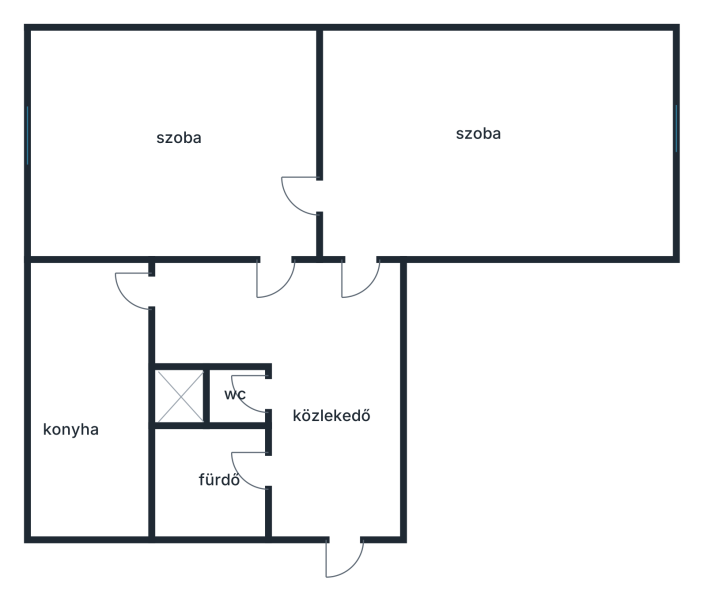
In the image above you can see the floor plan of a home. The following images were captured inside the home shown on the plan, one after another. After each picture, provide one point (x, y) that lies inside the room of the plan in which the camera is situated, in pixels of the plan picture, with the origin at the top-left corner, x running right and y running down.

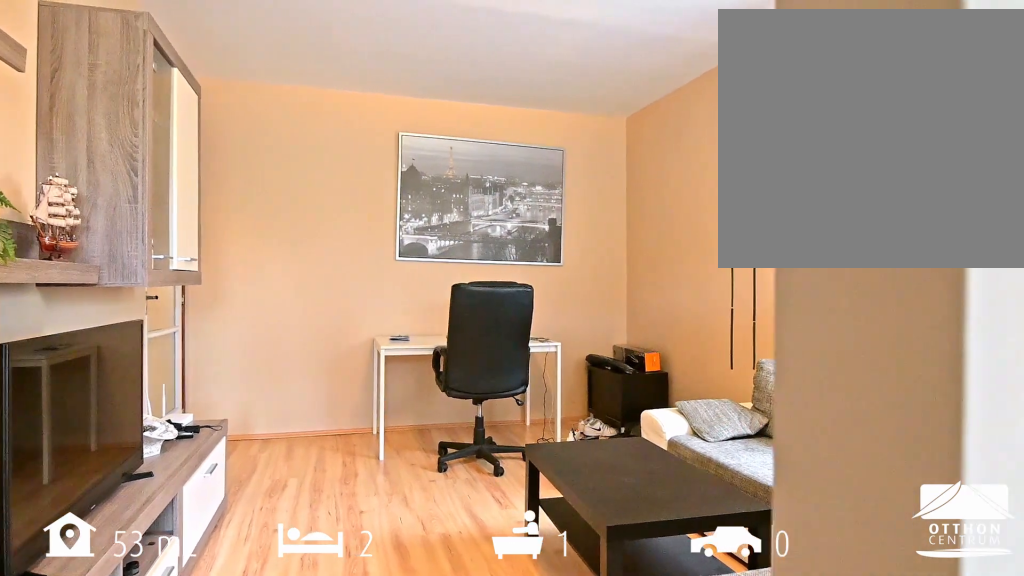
(494, 143)
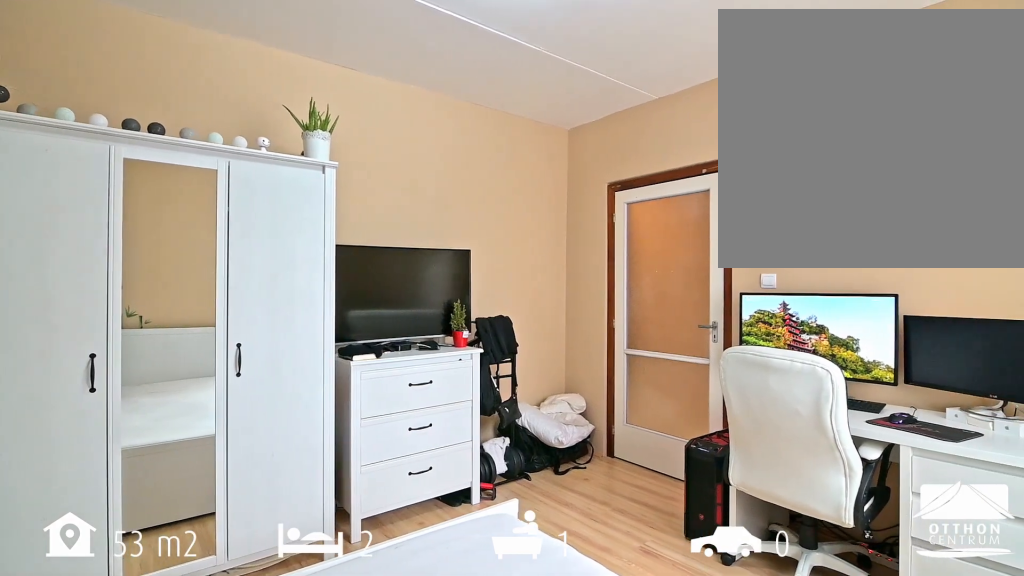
(170, 143)
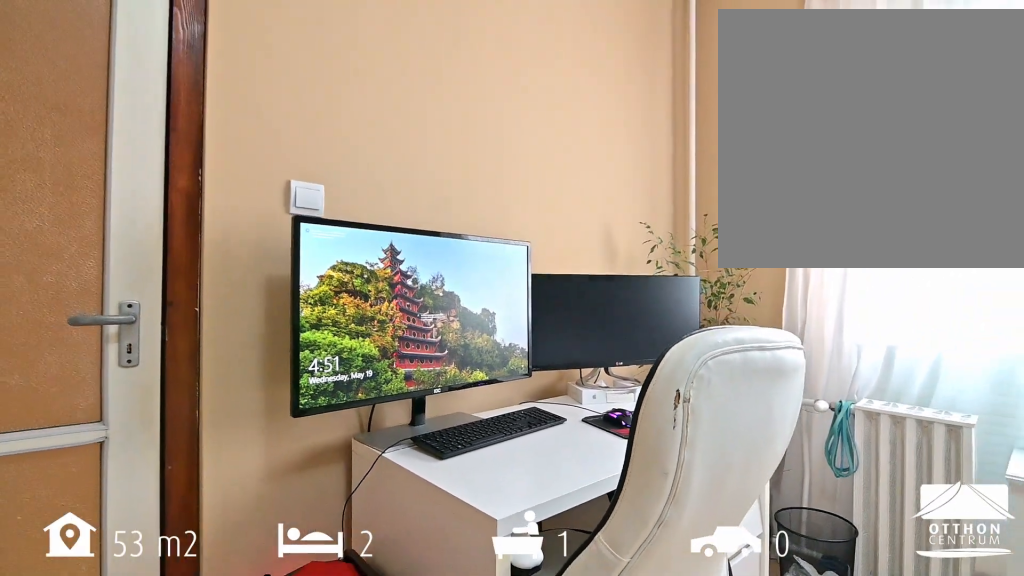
(170, 143)
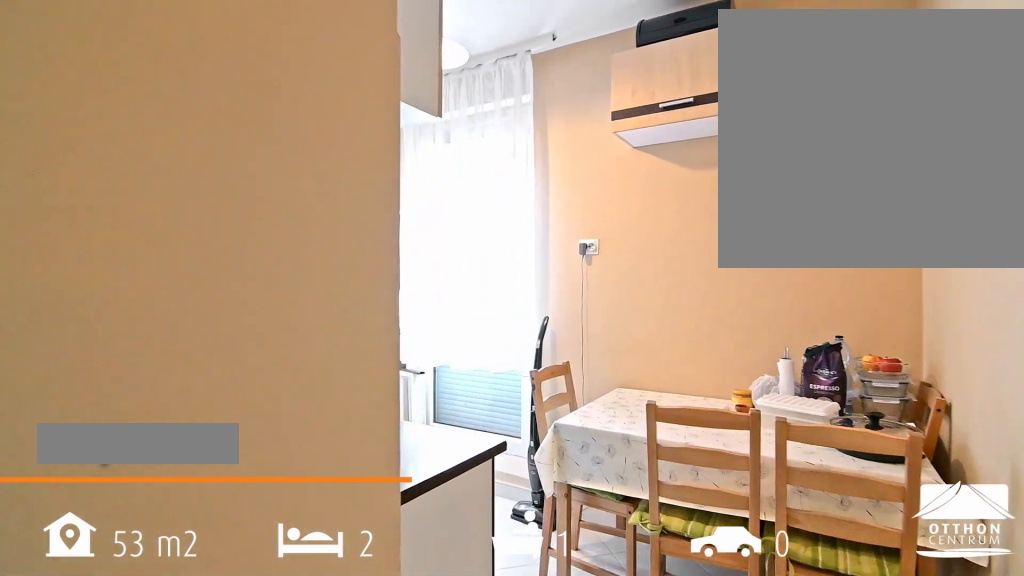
(89, 395)
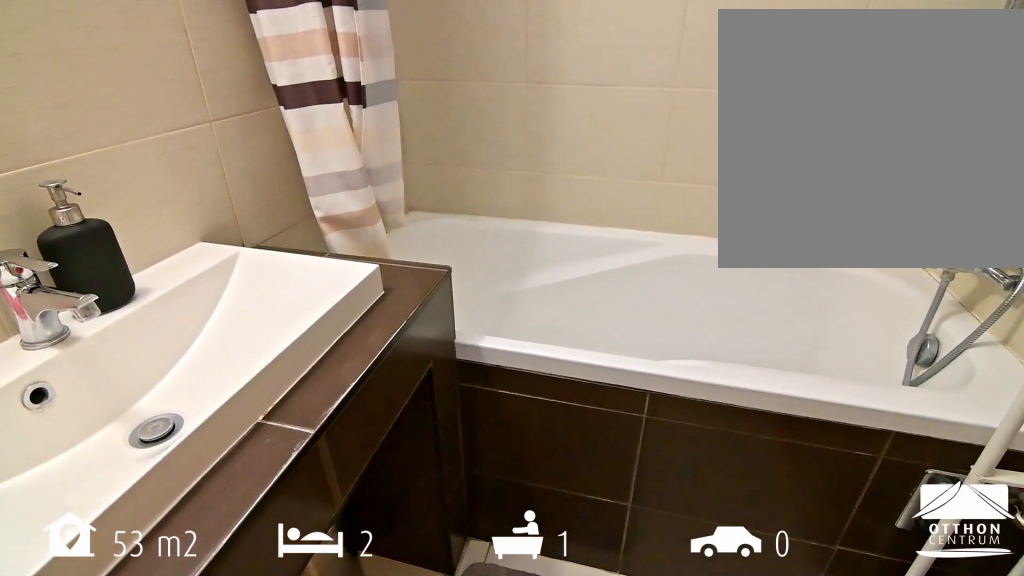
(211, 478)
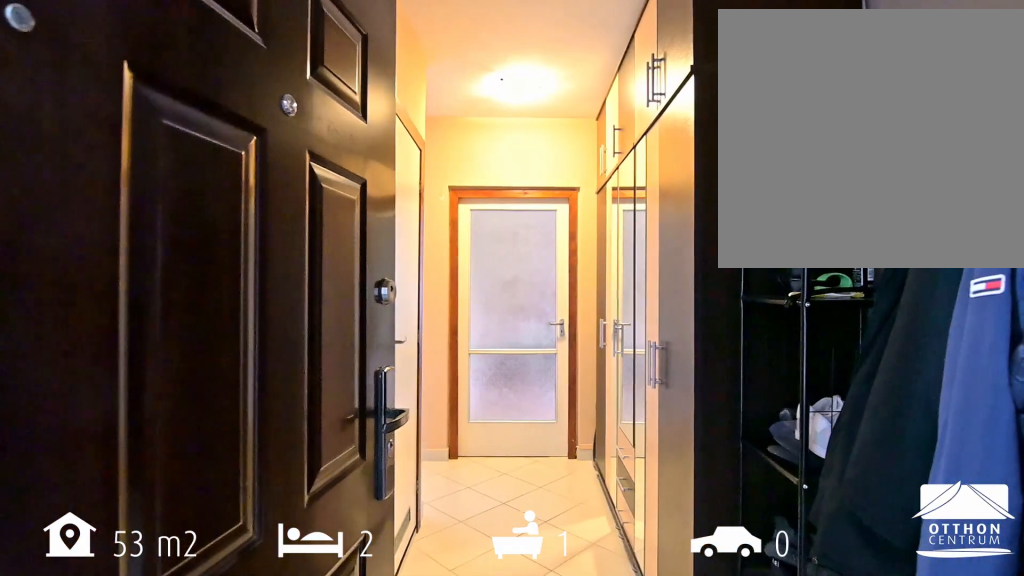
(328, 329)
